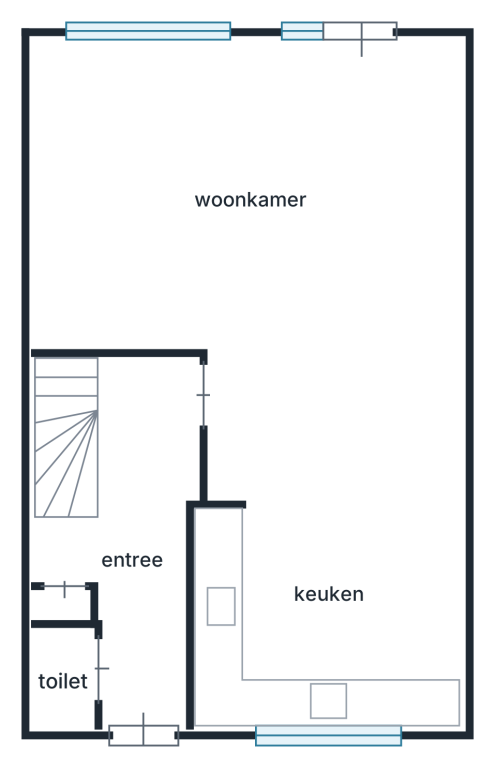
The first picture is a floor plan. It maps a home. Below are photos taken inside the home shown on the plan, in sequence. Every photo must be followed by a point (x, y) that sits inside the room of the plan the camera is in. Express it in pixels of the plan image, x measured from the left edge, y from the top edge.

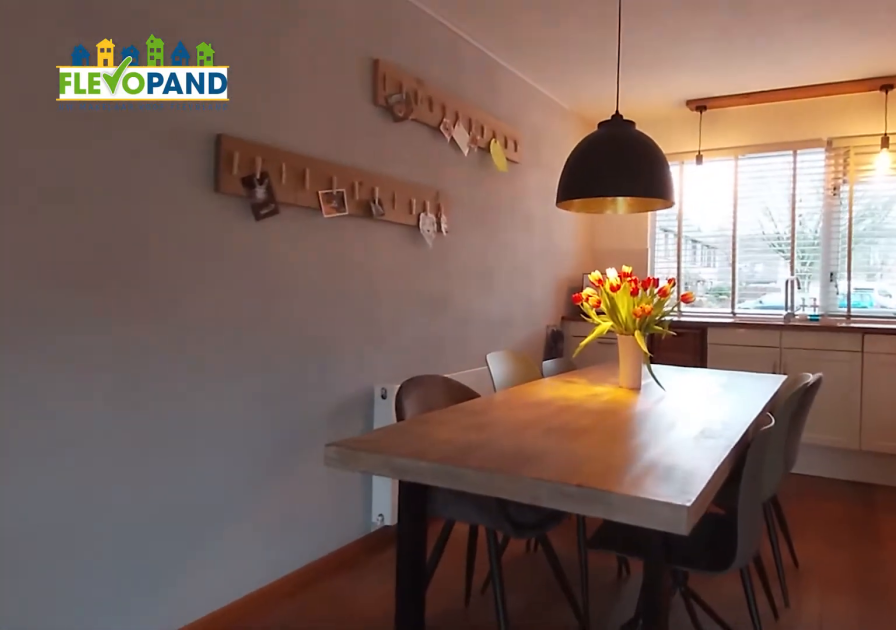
(458, 270)
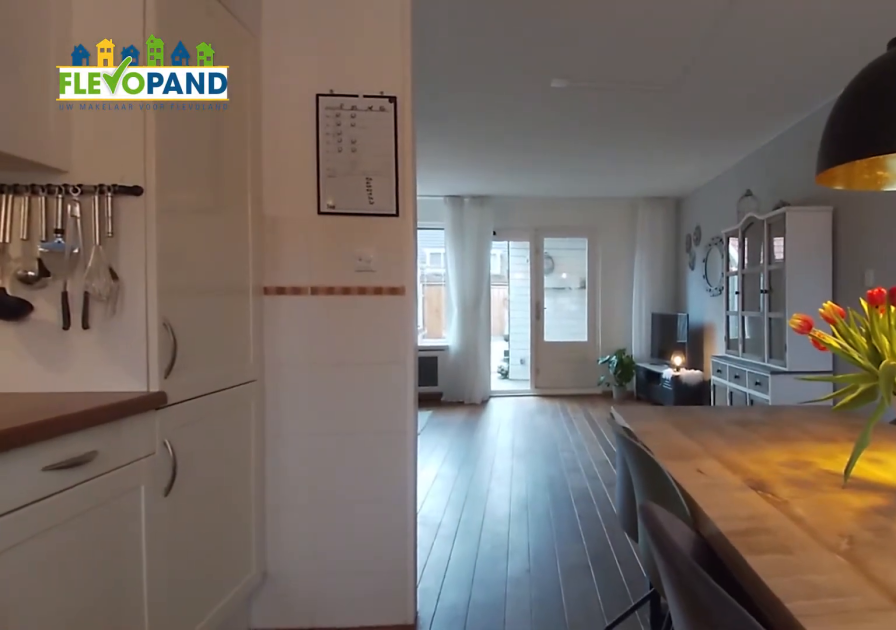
(328, 614)
